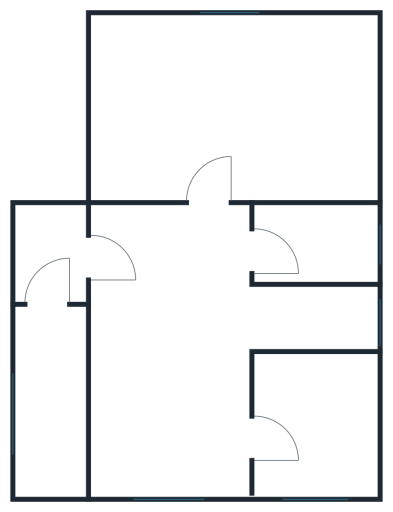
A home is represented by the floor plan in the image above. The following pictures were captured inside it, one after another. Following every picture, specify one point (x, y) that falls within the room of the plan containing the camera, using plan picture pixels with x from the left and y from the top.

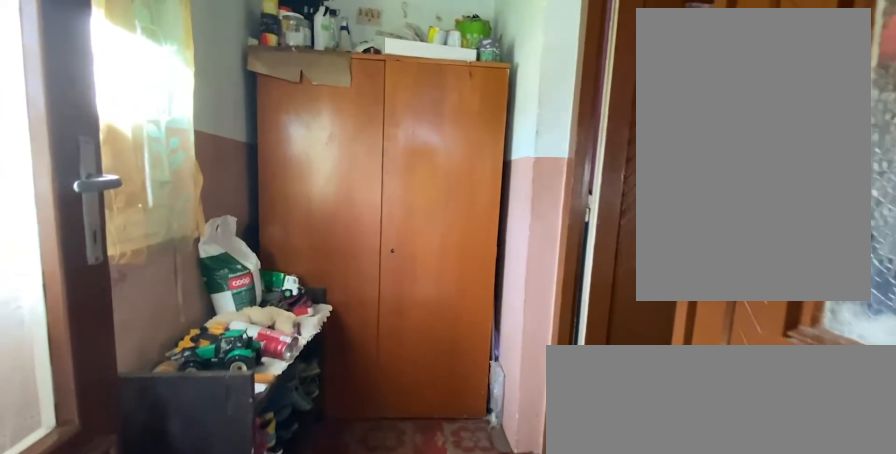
(53, 258)
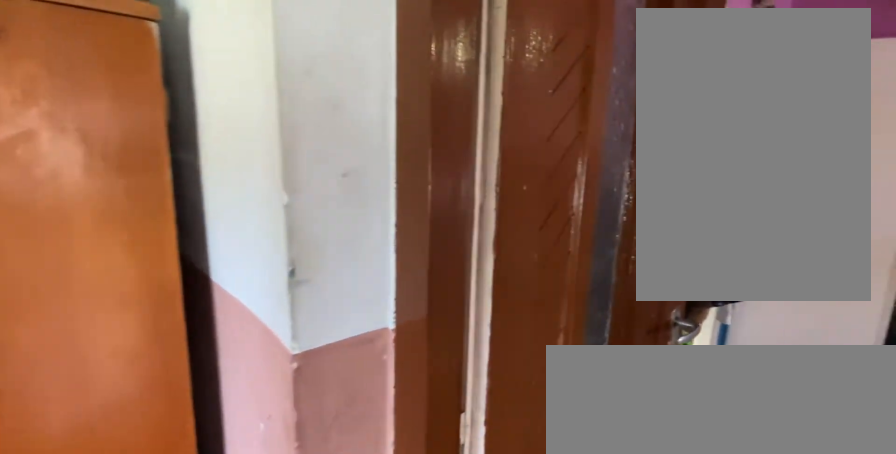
(53, 258)
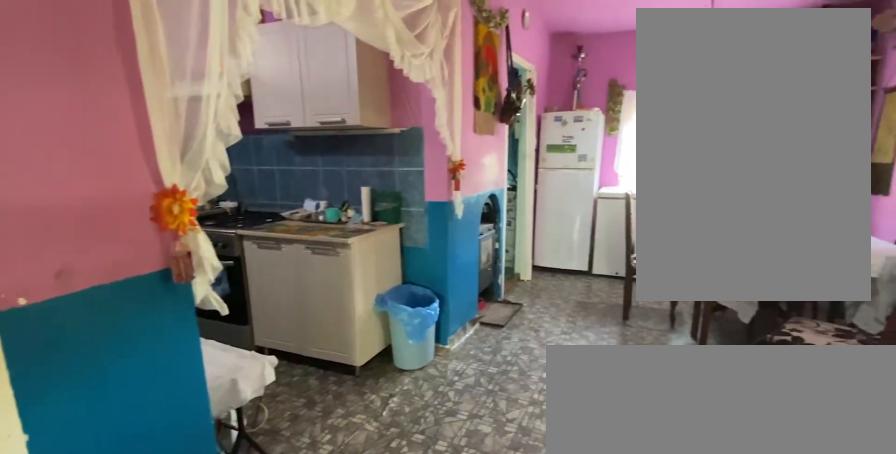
(174, 365)
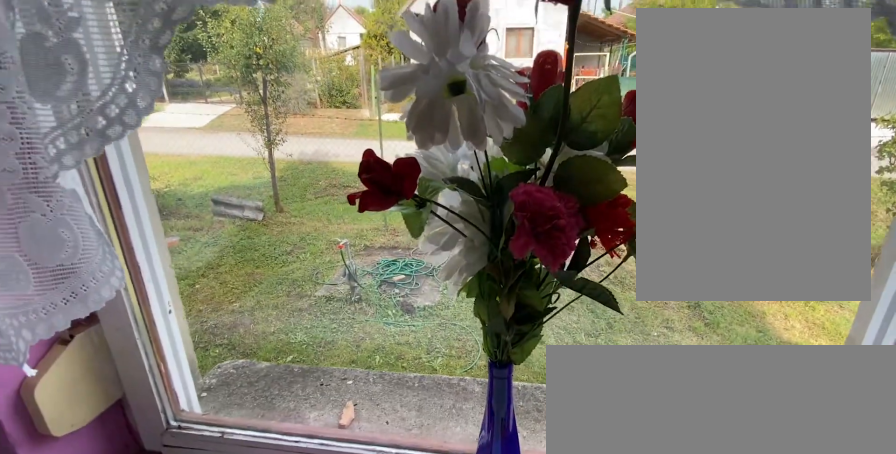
(174, 366)
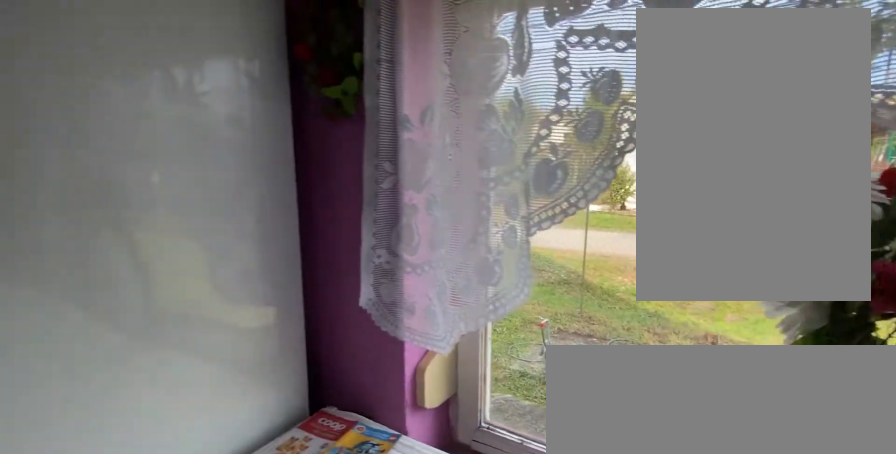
(174, 366)
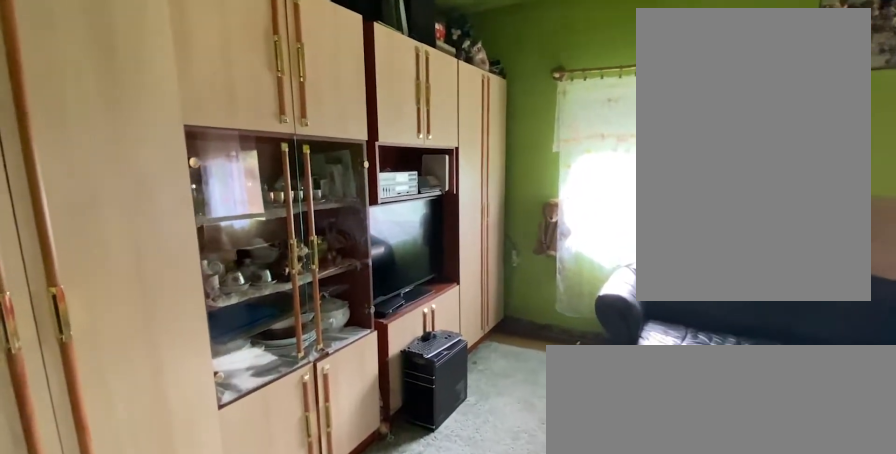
(233, 104)
